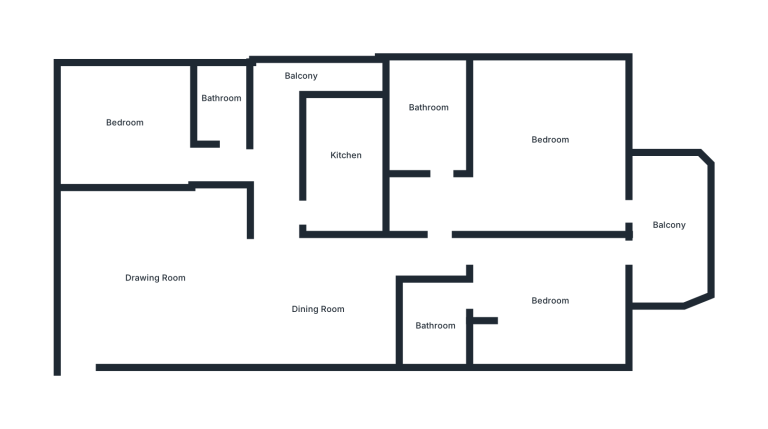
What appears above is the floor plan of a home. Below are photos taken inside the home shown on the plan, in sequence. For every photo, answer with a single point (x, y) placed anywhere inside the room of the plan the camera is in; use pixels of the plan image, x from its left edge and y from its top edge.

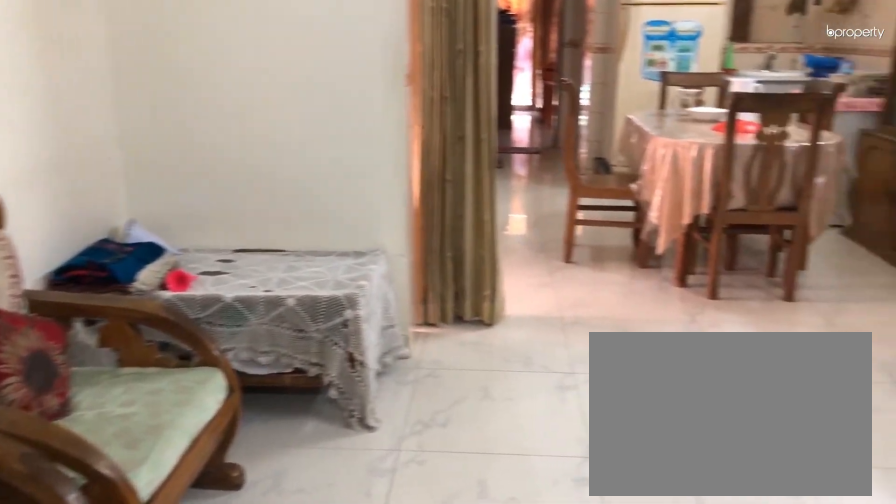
(157, 274)
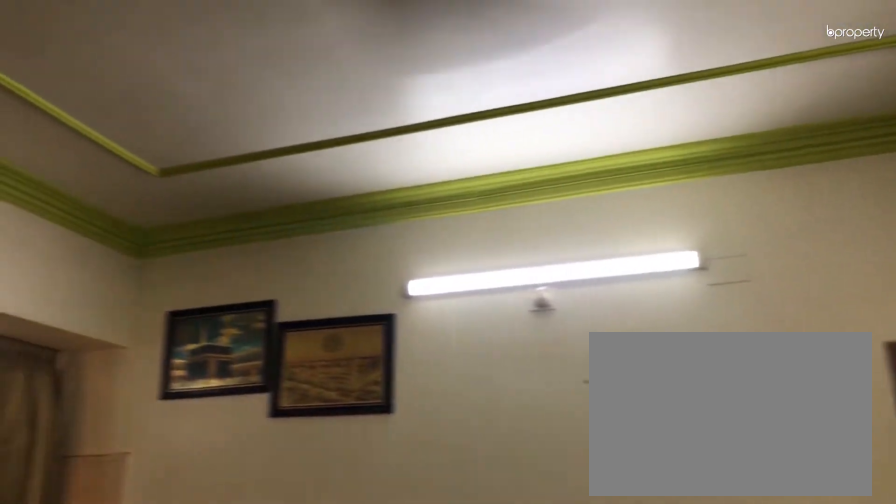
(157, 274)
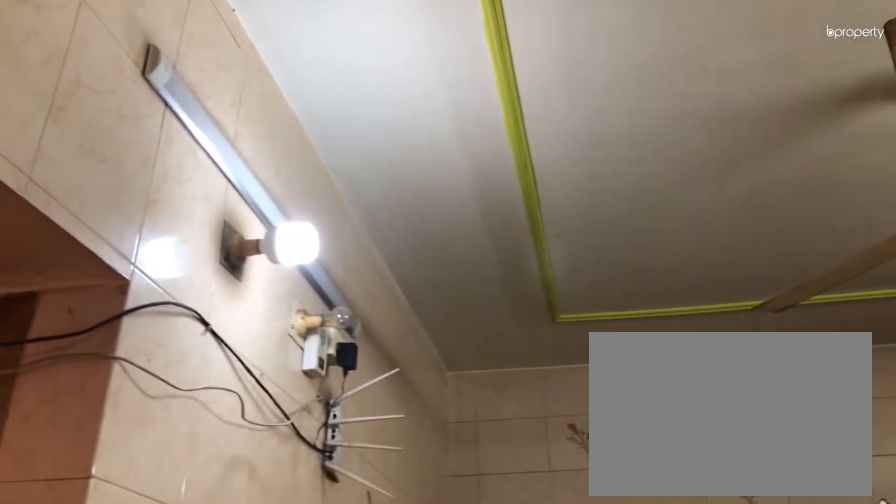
(322, 306)
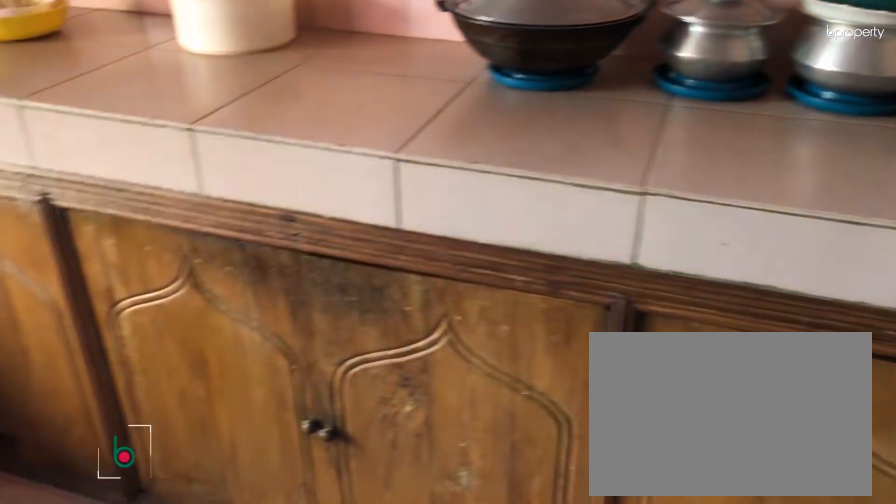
(343, 157)
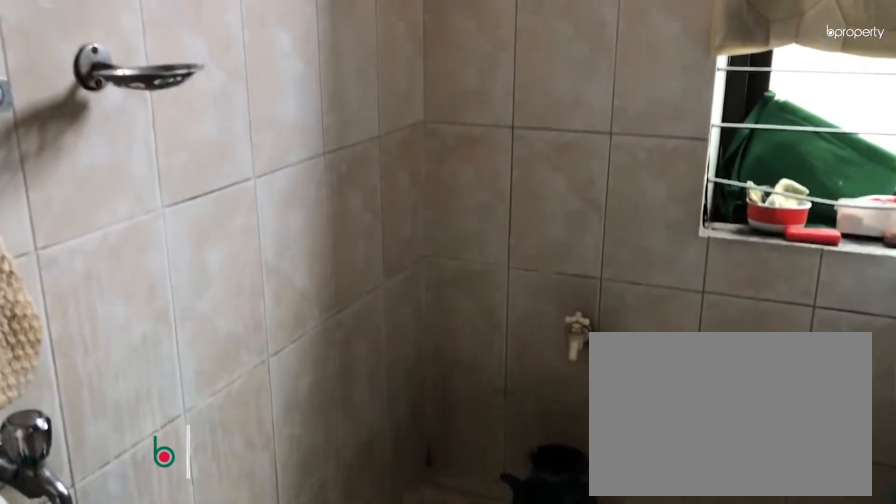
(219, 103)
